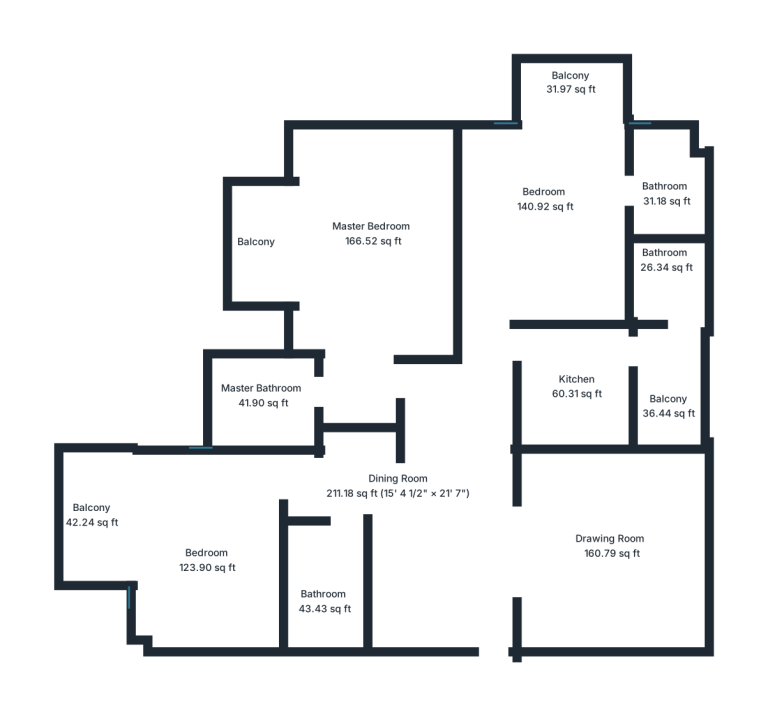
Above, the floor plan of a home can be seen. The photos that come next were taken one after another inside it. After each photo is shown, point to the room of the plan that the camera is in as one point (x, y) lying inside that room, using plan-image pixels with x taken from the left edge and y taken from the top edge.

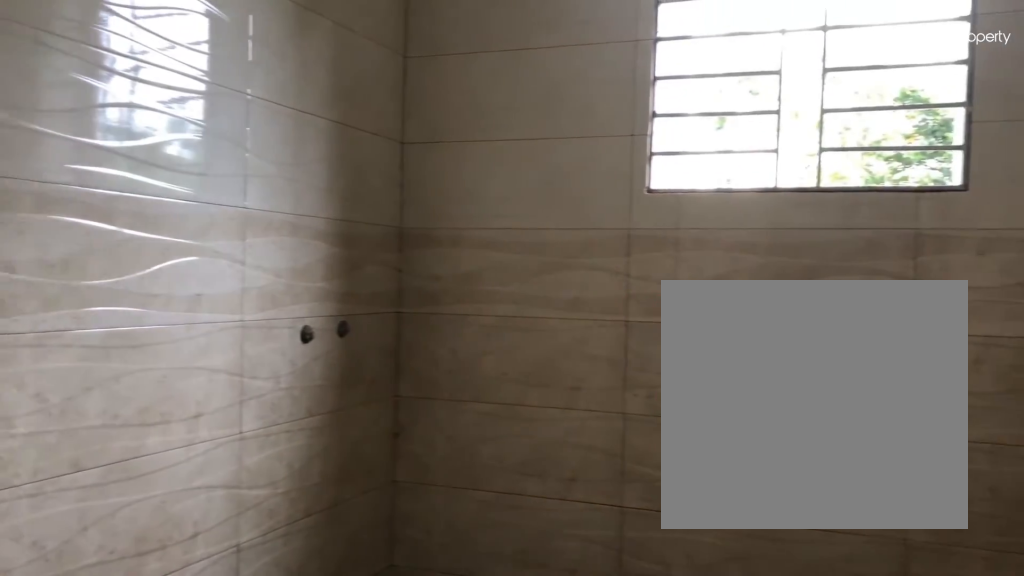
(267, 392)
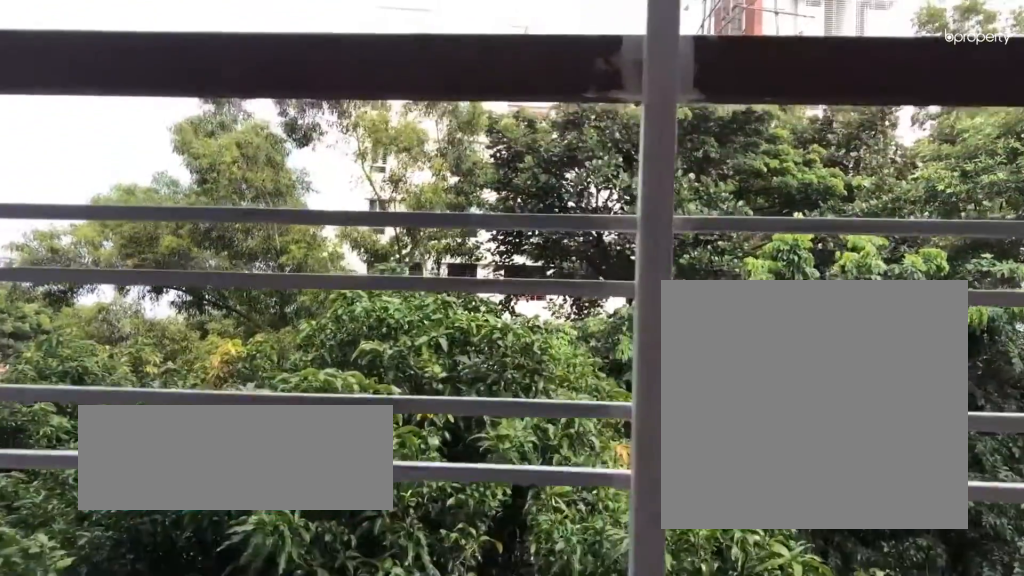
(256, 247)
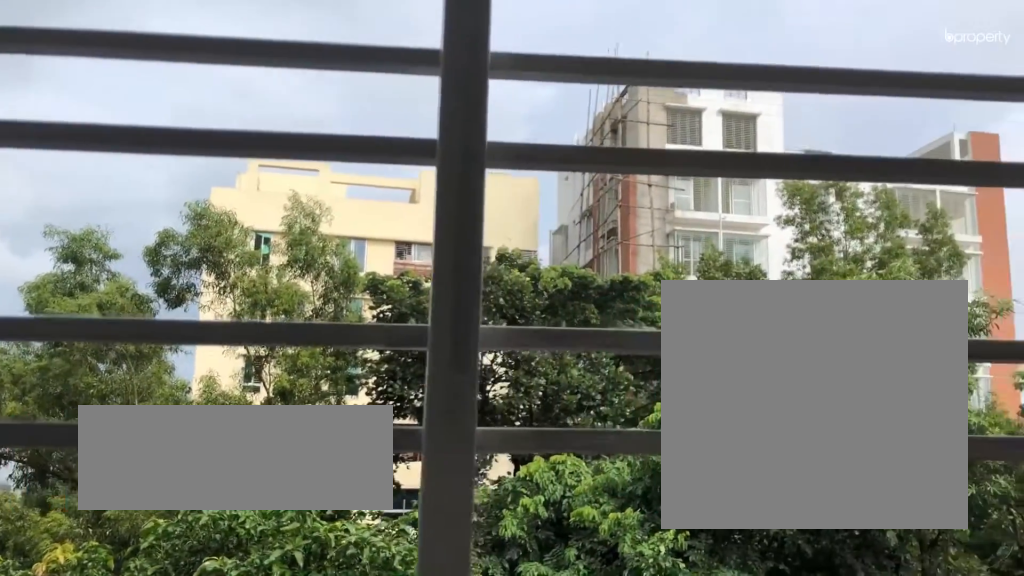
(256, 247)
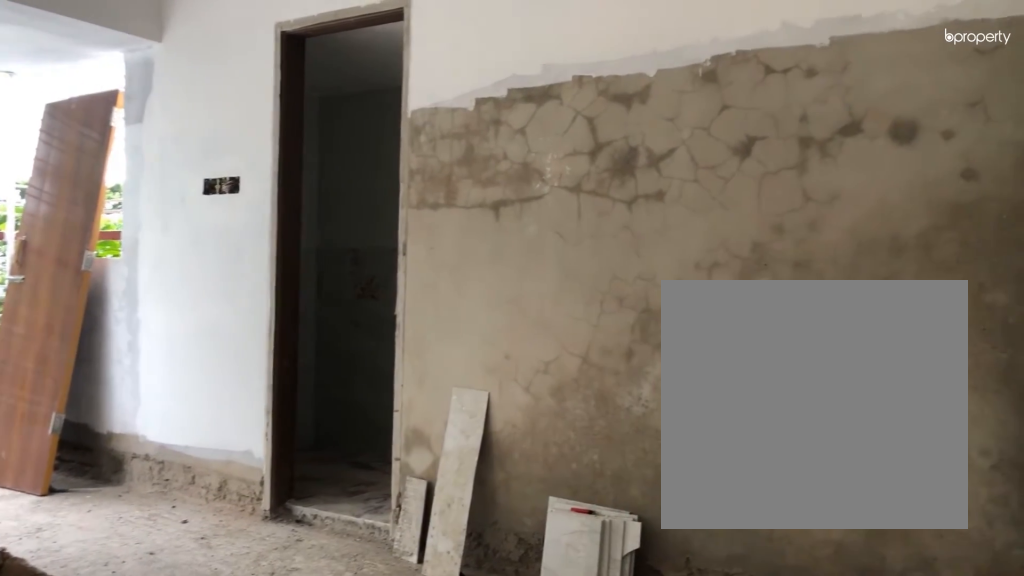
(545, 200)
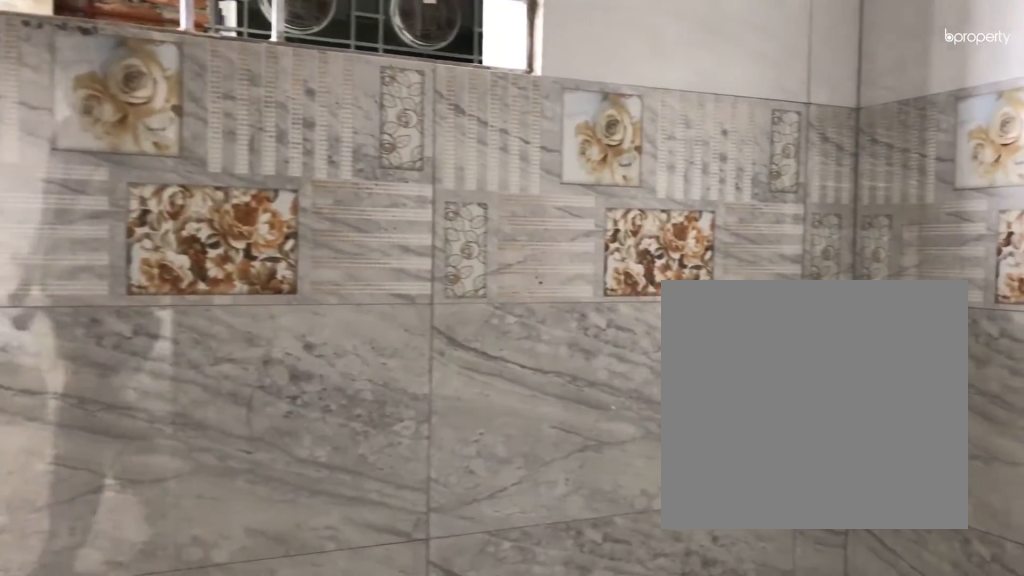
(664, 192)
